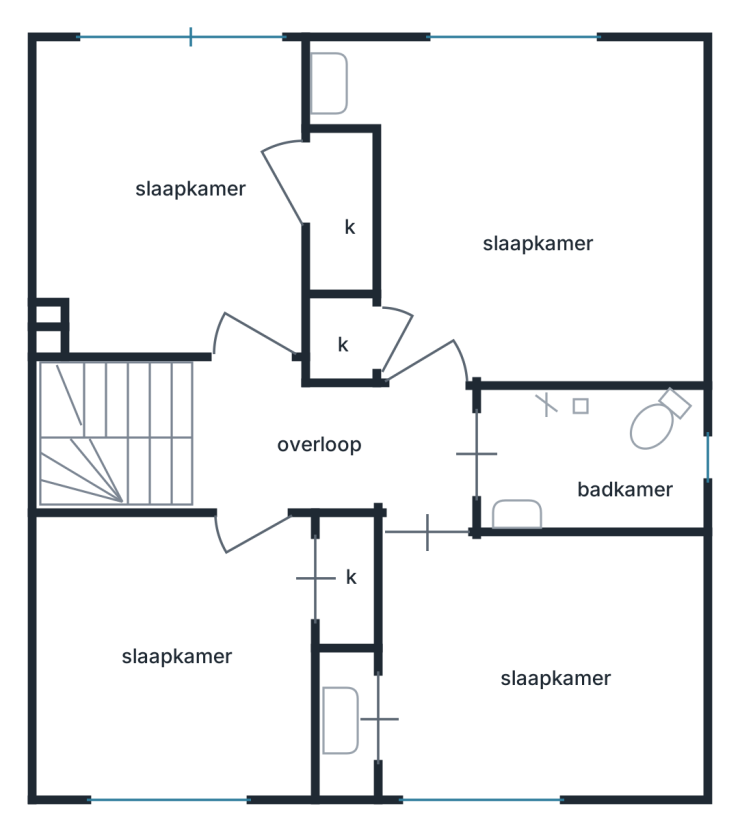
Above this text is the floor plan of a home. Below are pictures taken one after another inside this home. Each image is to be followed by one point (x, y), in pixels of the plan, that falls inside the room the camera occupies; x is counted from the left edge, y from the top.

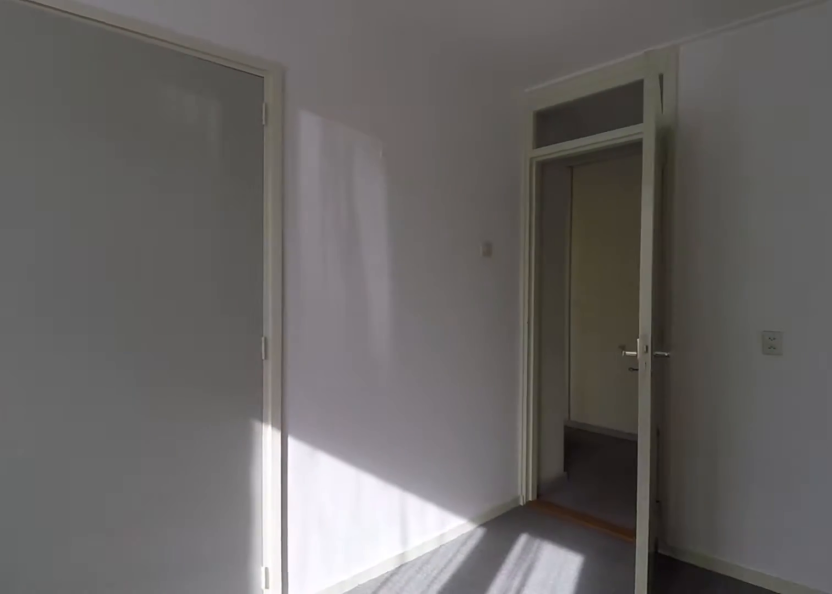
(173, 198)
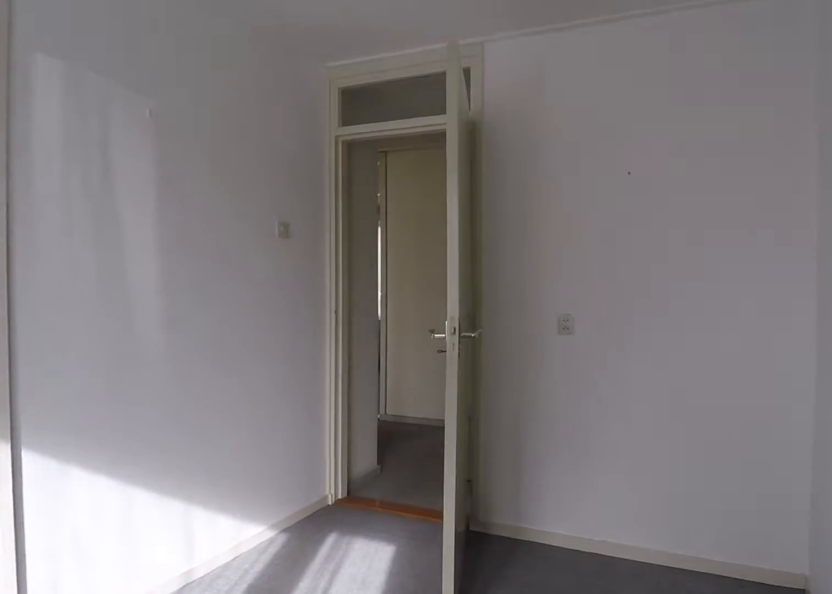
(173, 198)
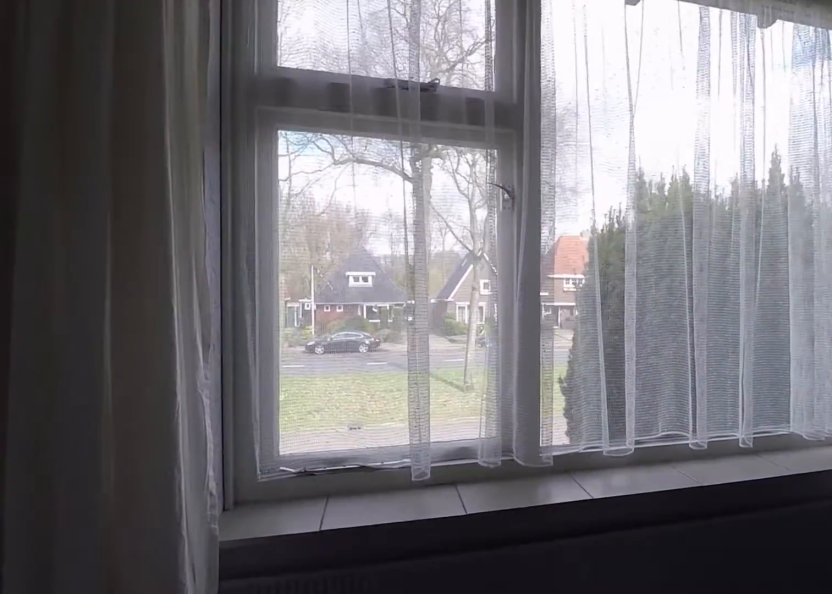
(175, 654)
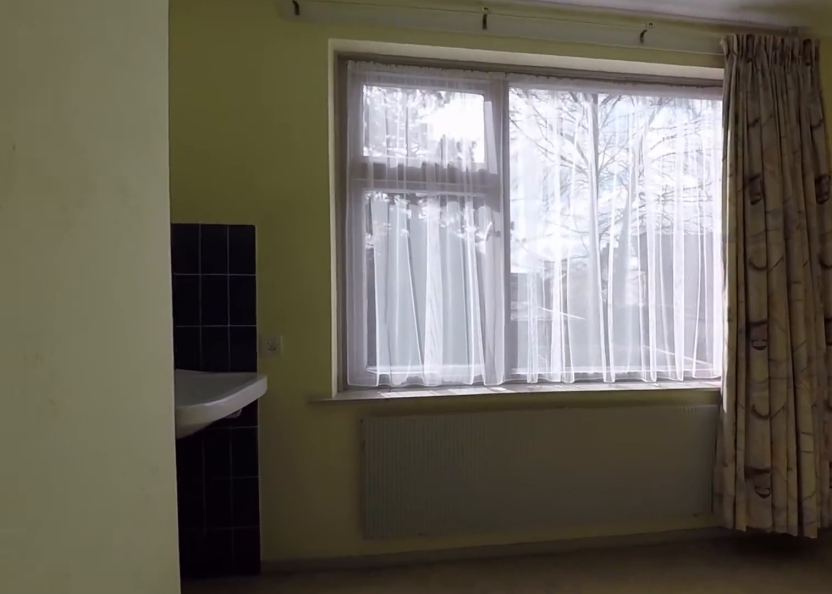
(528, 209)
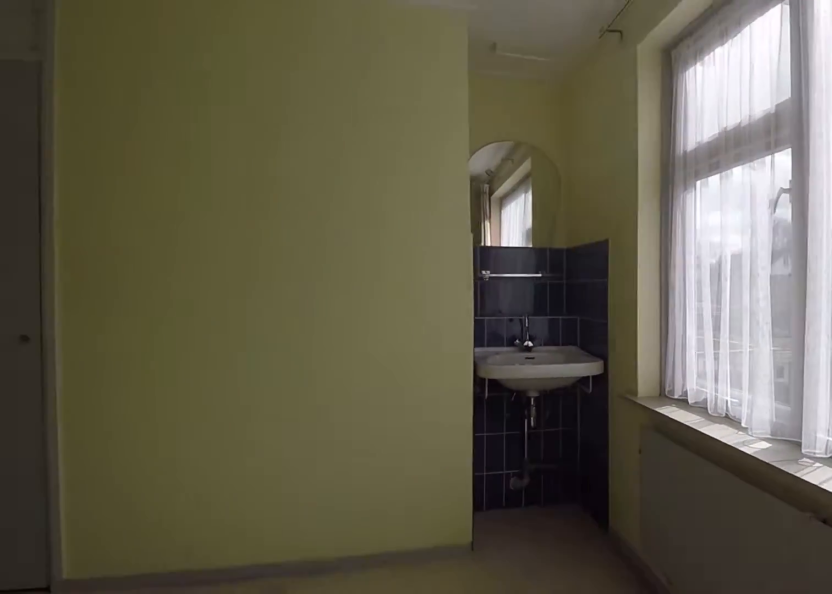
(528, 209)
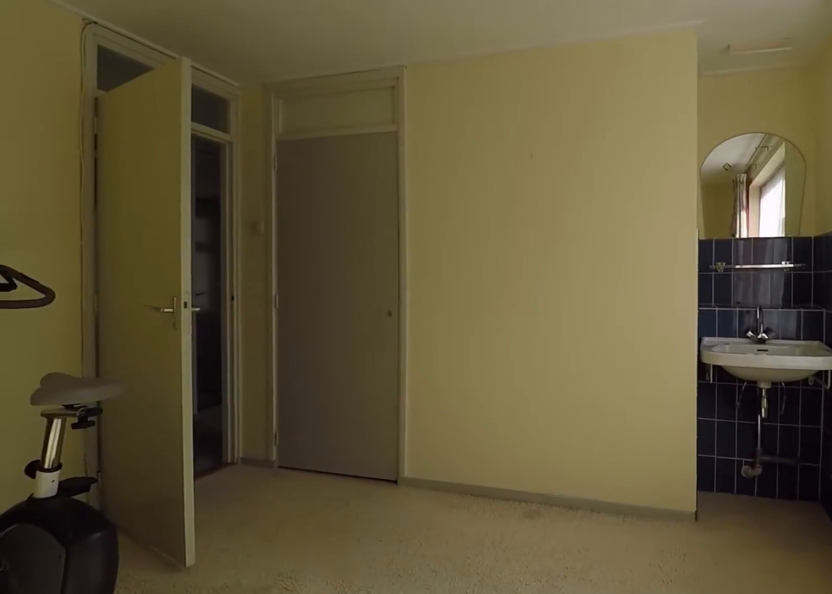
(528, 209)
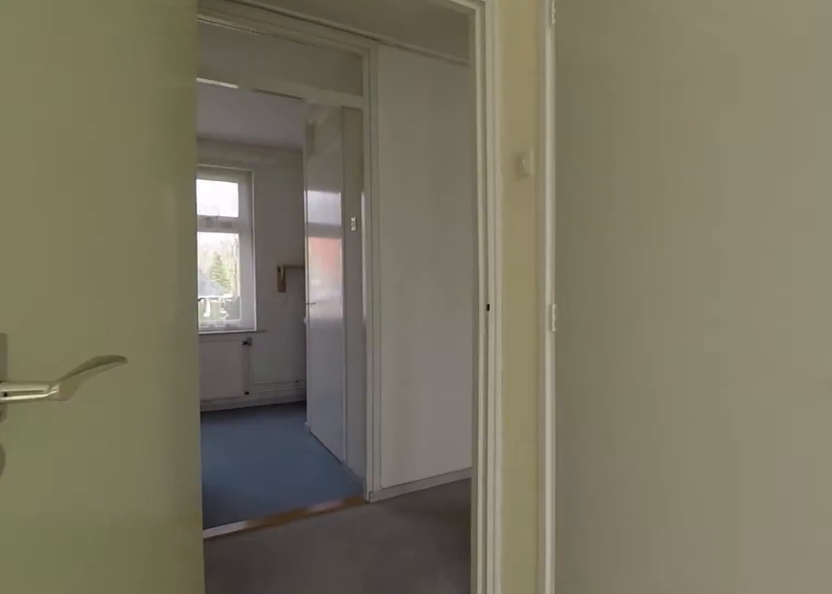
(528, 209)
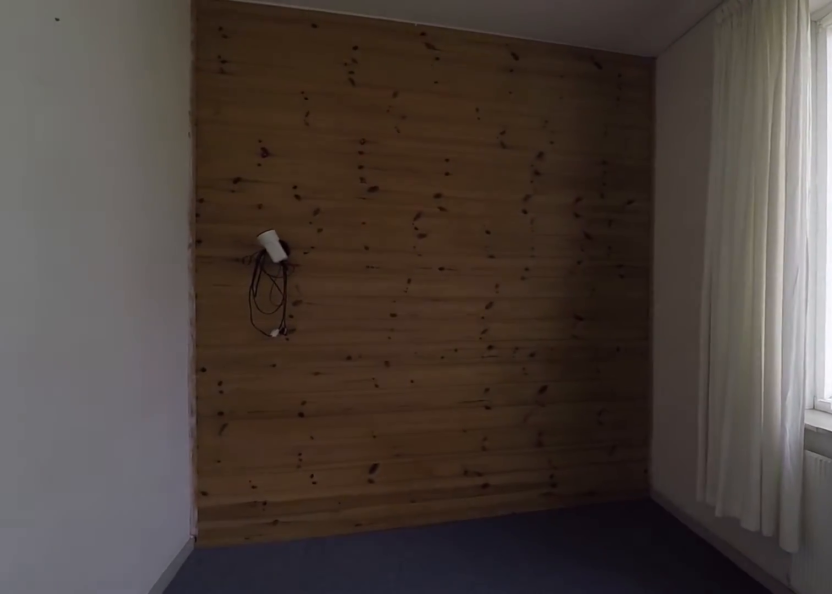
(543, 663)
